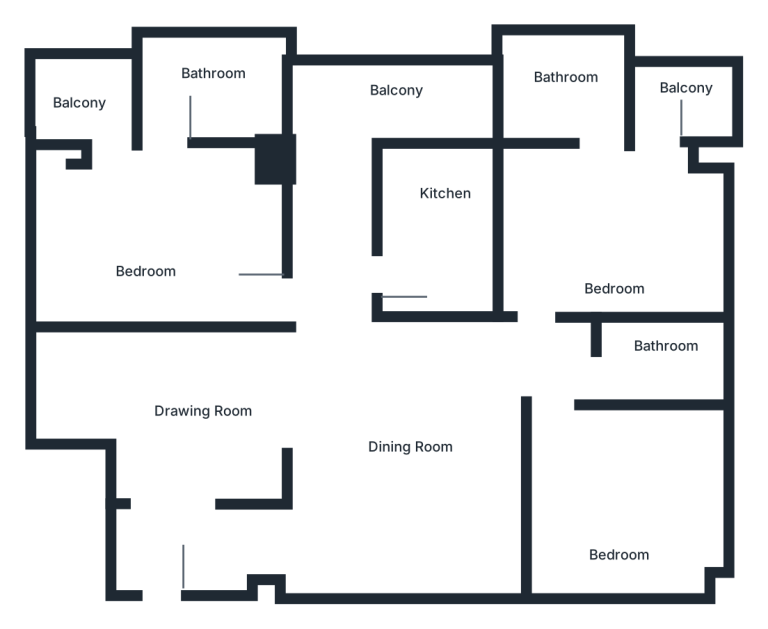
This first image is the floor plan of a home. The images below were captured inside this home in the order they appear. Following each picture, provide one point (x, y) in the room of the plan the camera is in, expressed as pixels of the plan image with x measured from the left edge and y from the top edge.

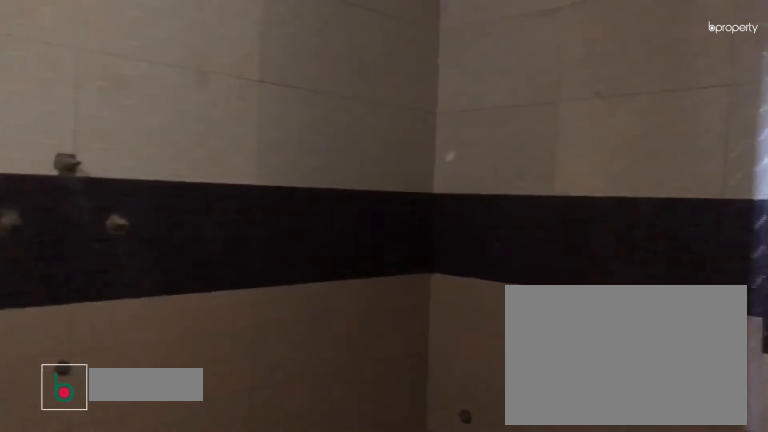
(222, 82)
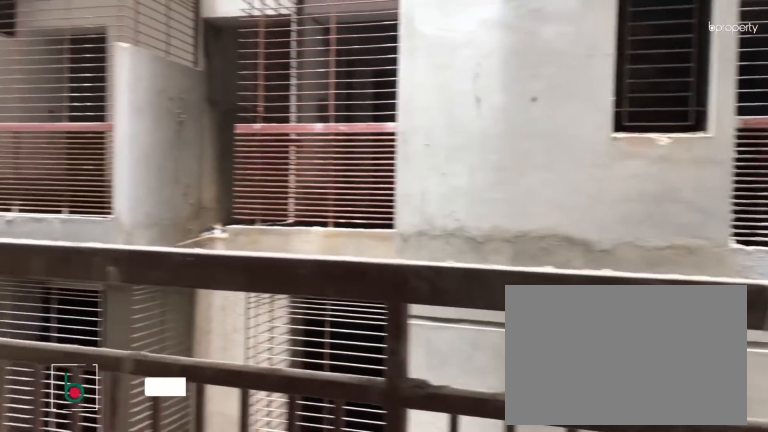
(84, 105)
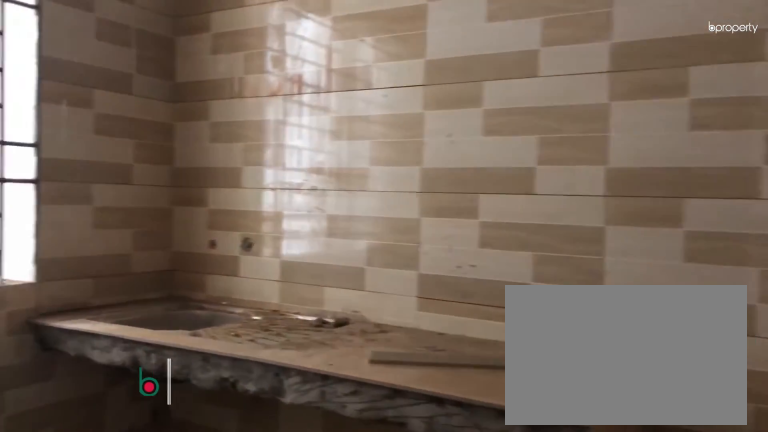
(440, 214)
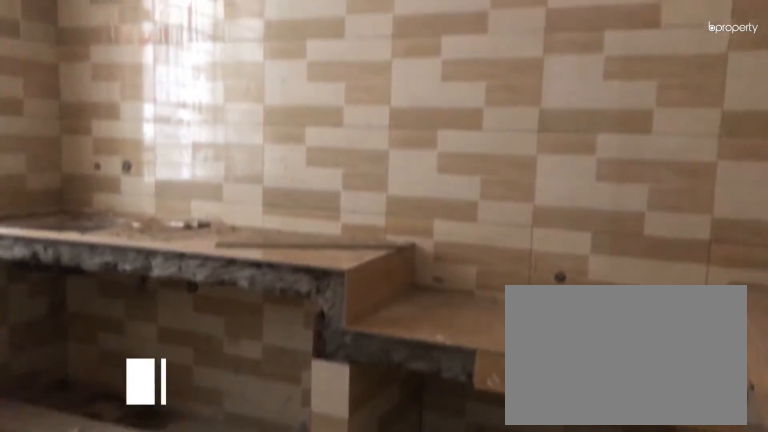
(441, 209)
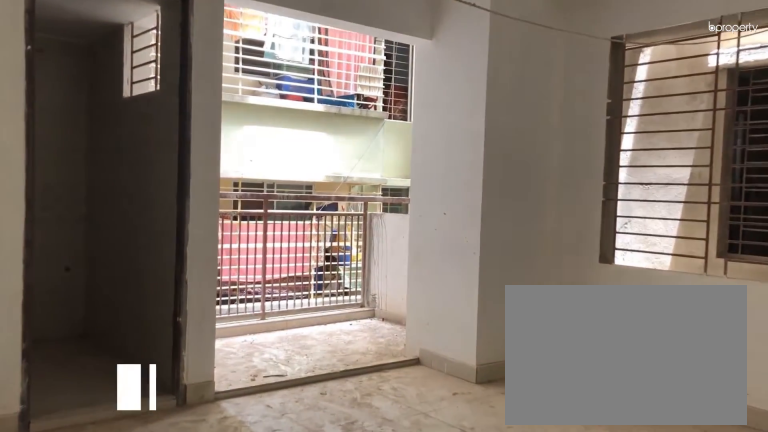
(601, 245)
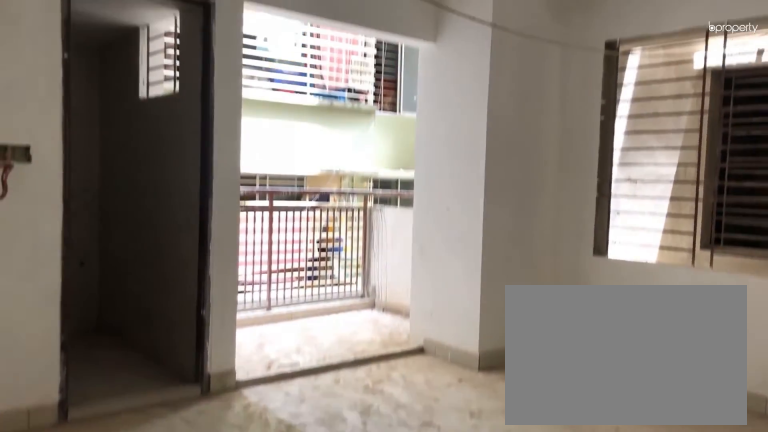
(602, 244)
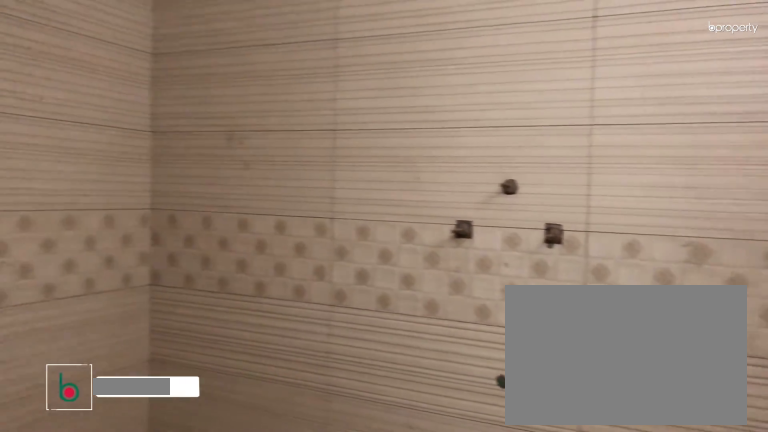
(551, 96)
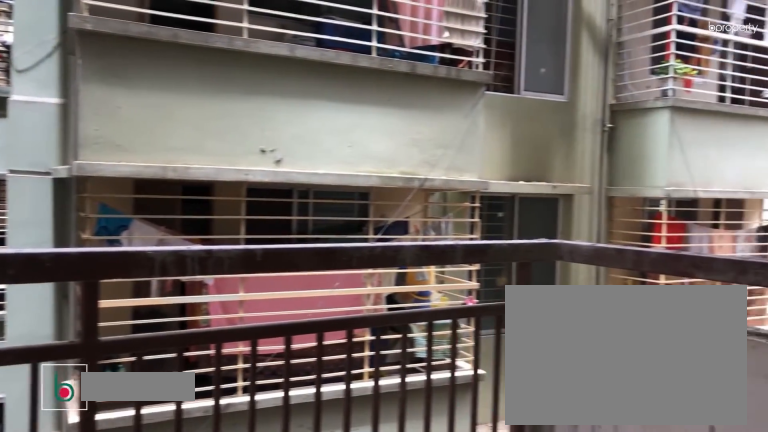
(673, 99)
